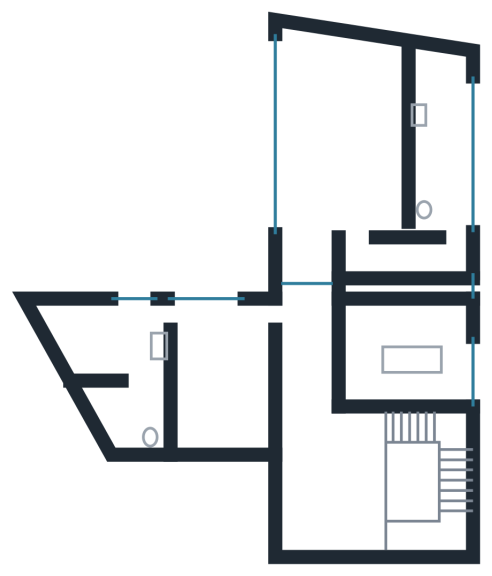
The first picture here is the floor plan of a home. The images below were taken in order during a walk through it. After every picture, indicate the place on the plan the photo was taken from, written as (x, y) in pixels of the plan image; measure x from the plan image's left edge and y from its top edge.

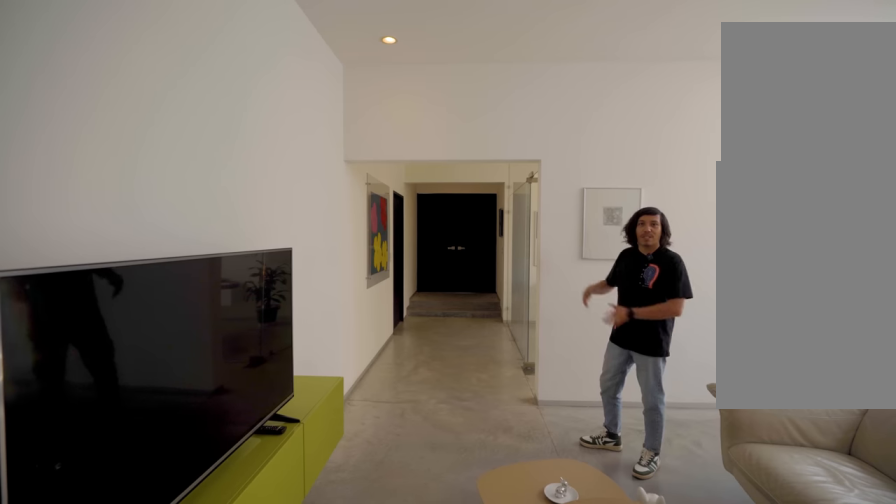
(320, 486)
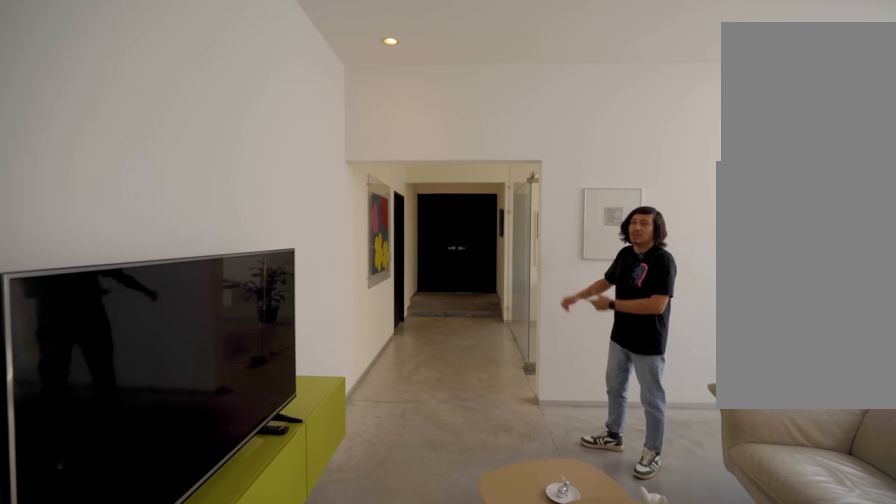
(320, 486)
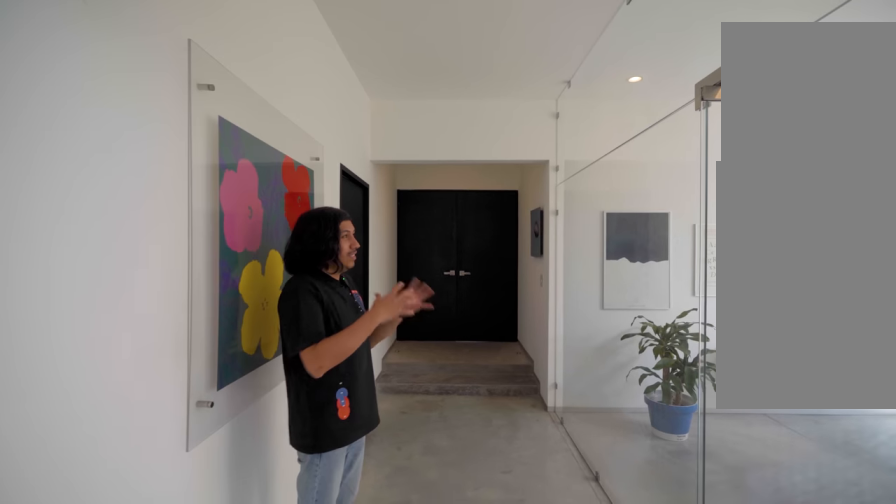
(308, 387)
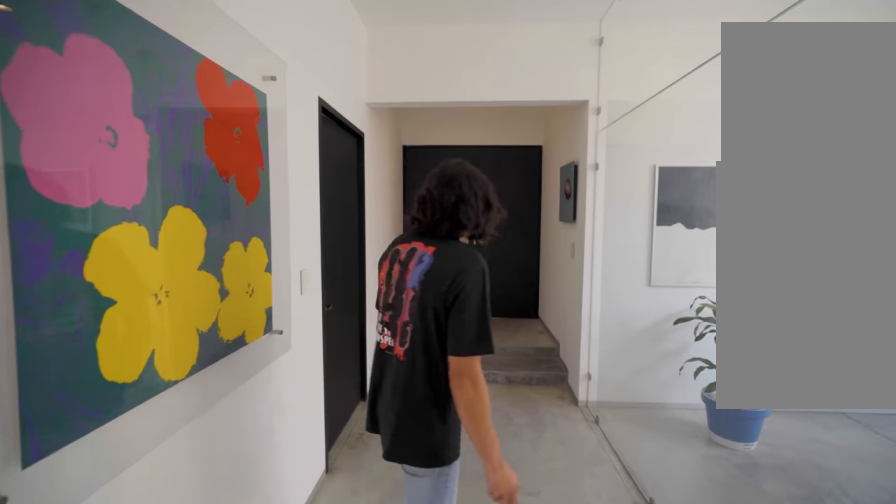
(307, 389)
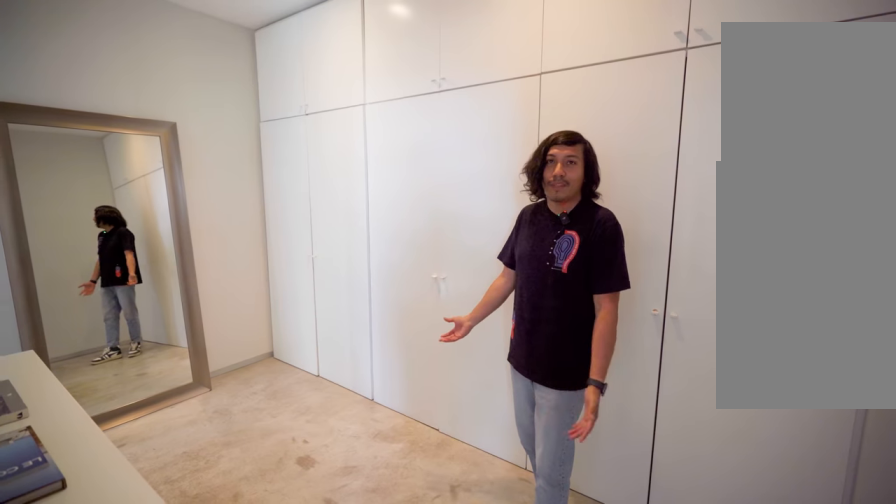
(360, 258)
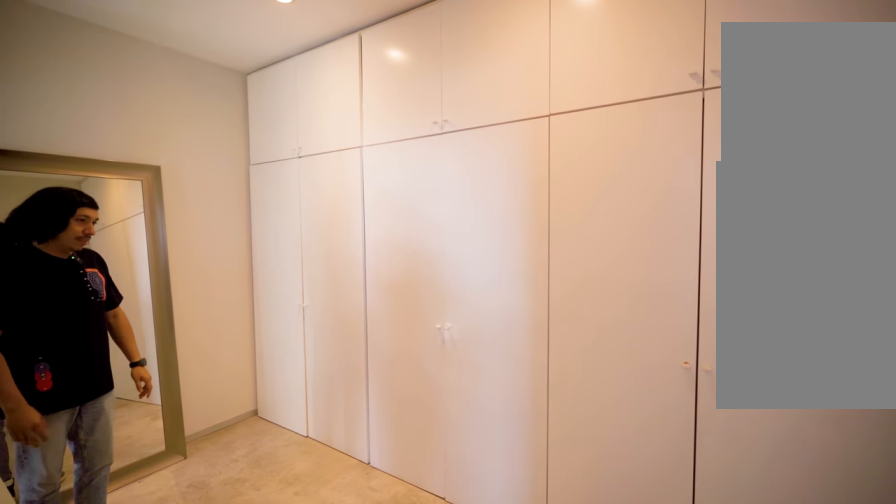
(368, 264)
